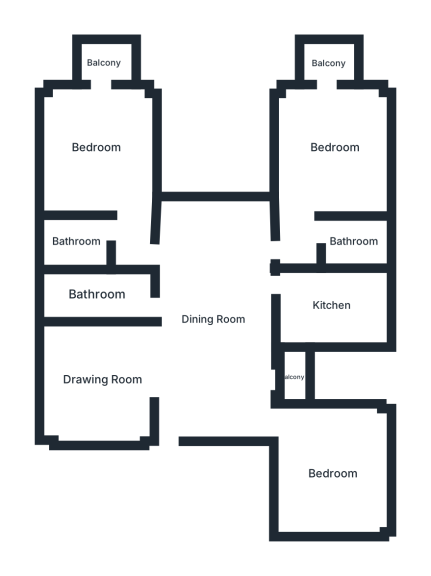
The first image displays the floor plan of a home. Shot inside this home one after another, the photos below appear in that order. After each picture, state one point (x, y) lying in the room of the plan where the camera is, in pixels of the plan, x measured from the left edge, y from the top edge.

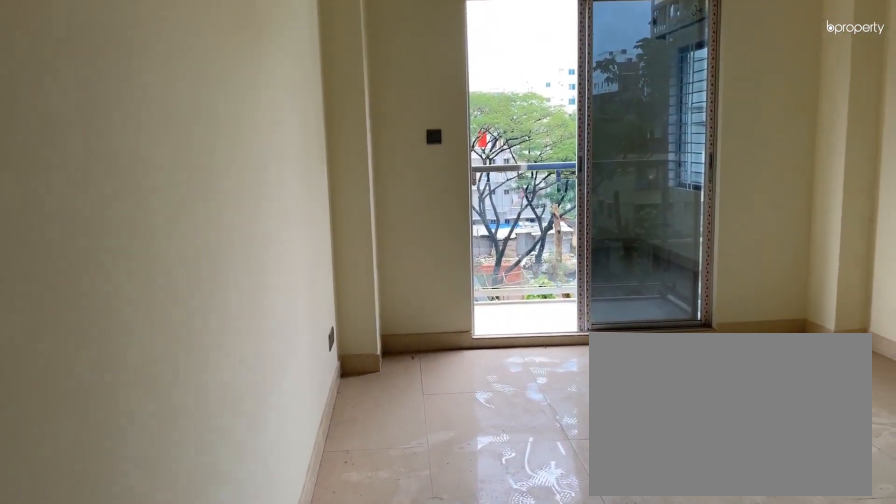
(332, 149)
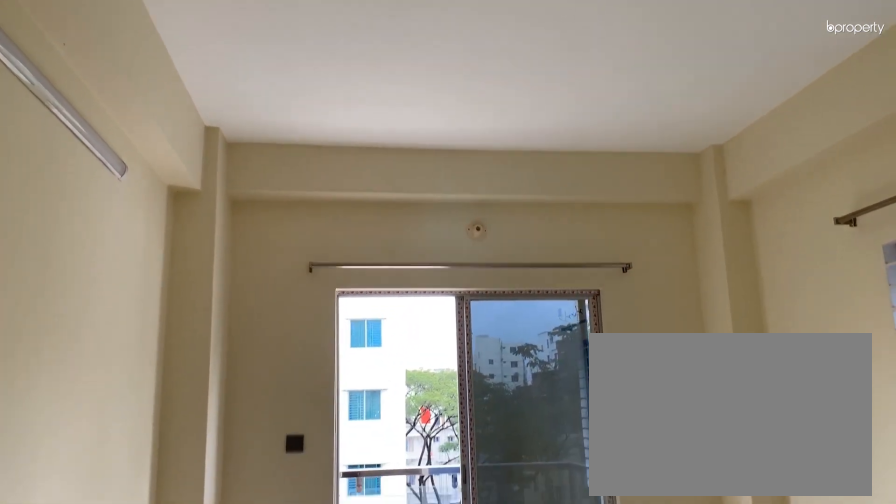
(332, 149)
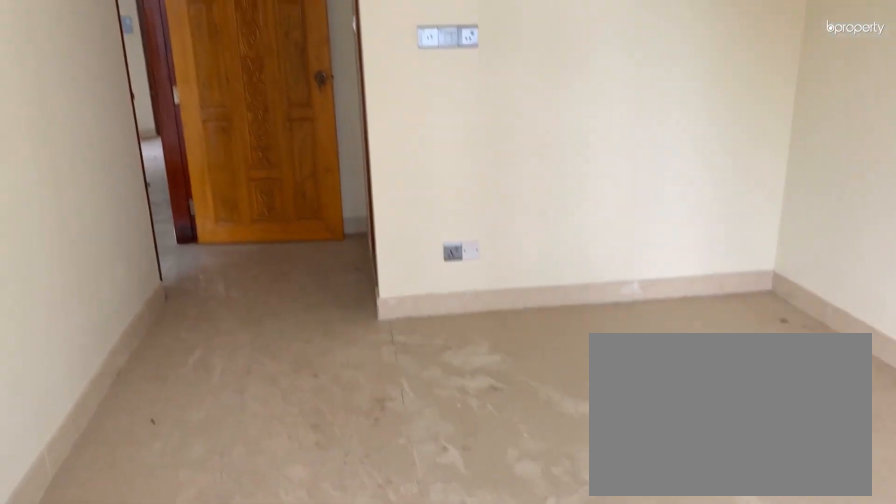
(97, 147)
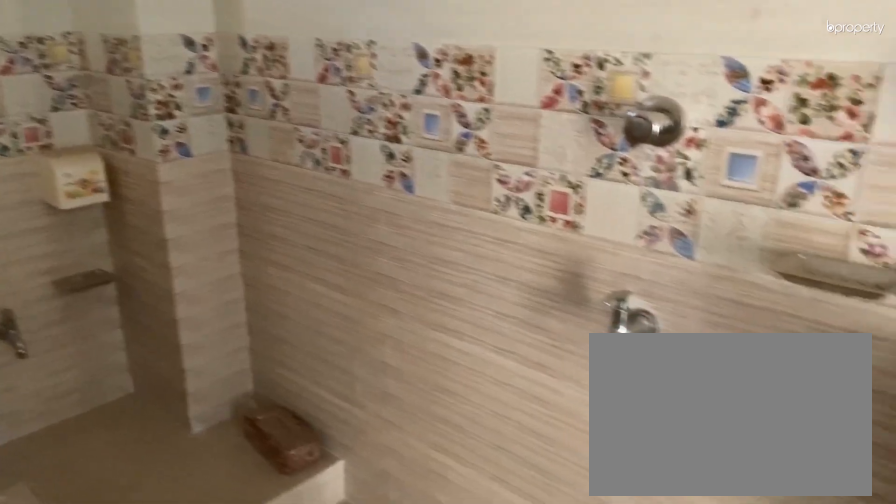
(98, 295)
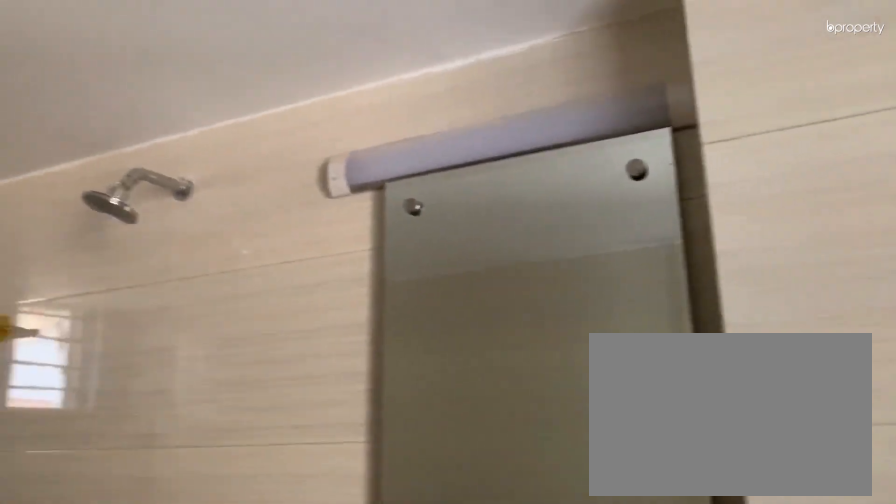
(98, 295)
